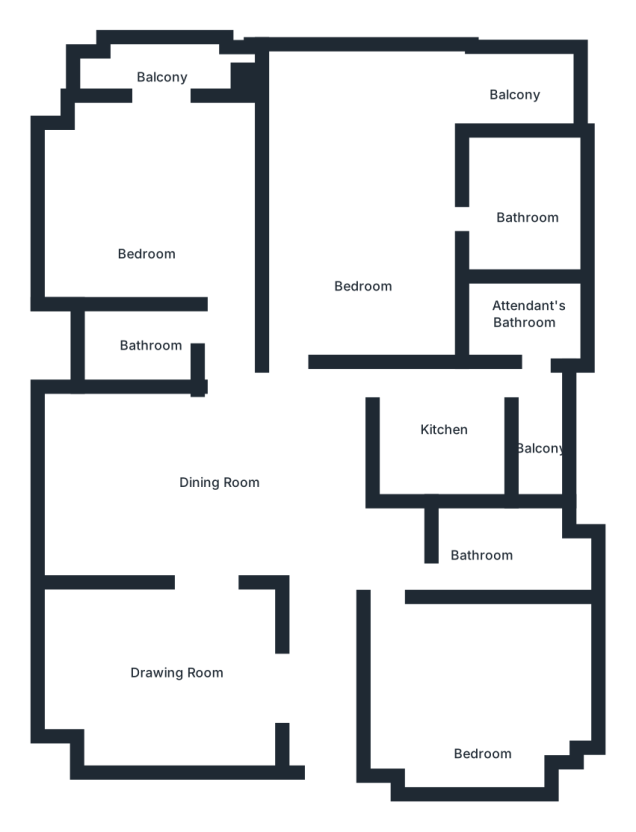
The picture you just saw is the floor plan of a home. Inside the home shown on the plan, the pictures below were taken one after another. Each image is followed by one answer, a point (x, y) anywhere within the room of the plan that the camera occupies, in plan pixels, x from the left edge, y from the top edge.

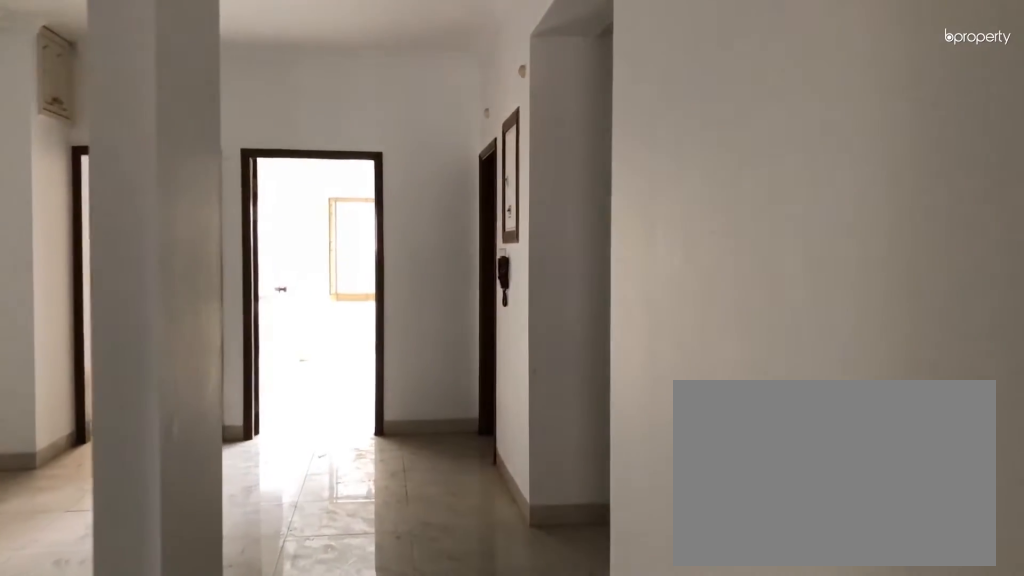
(323, 726)
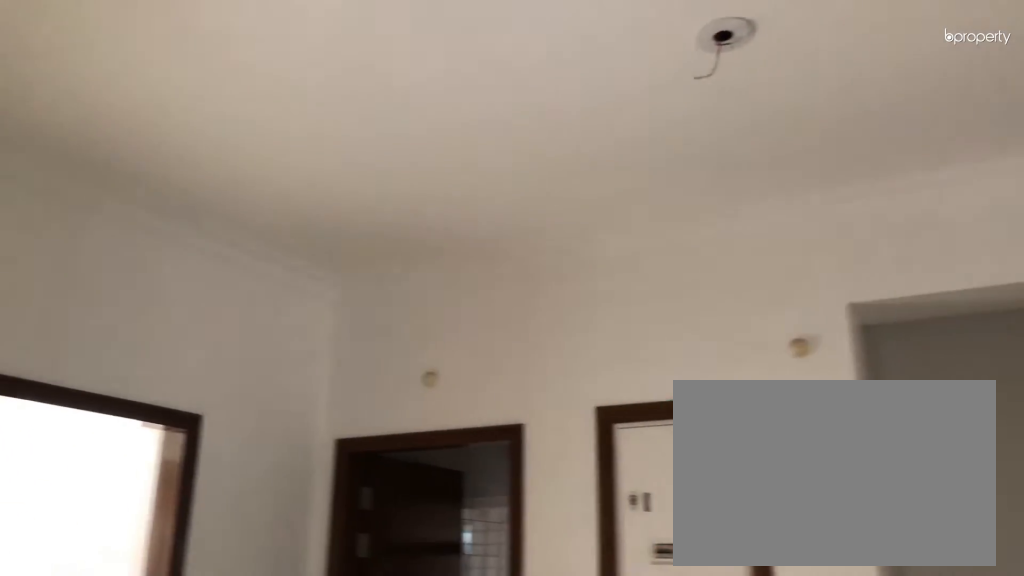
(220, 492)
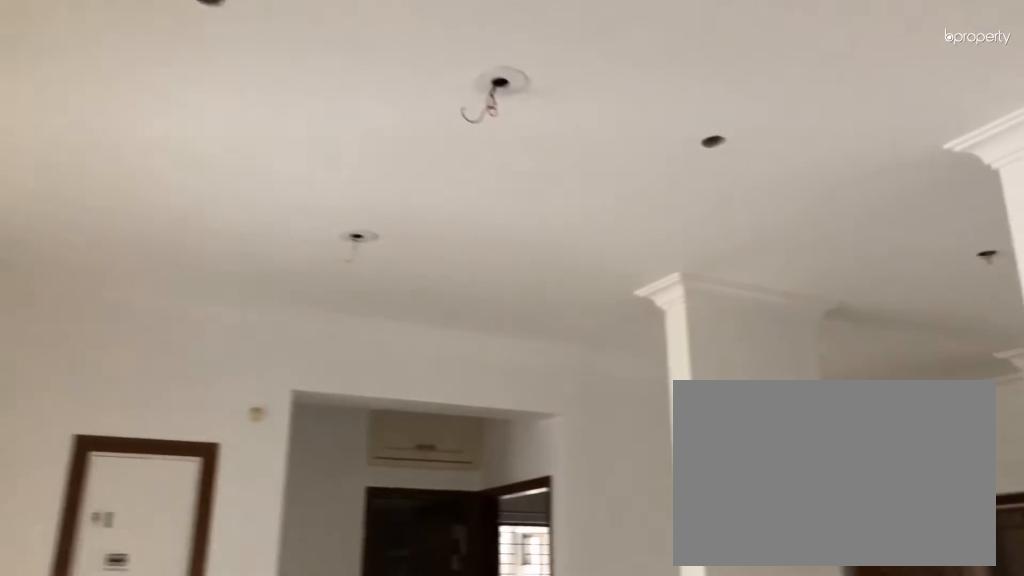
(220, 492)
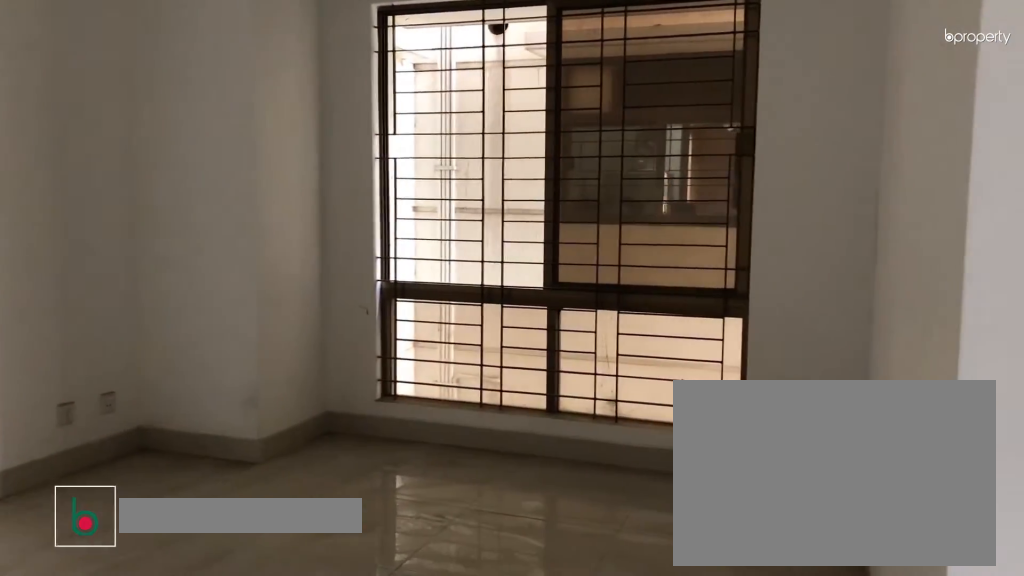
(180, 675)
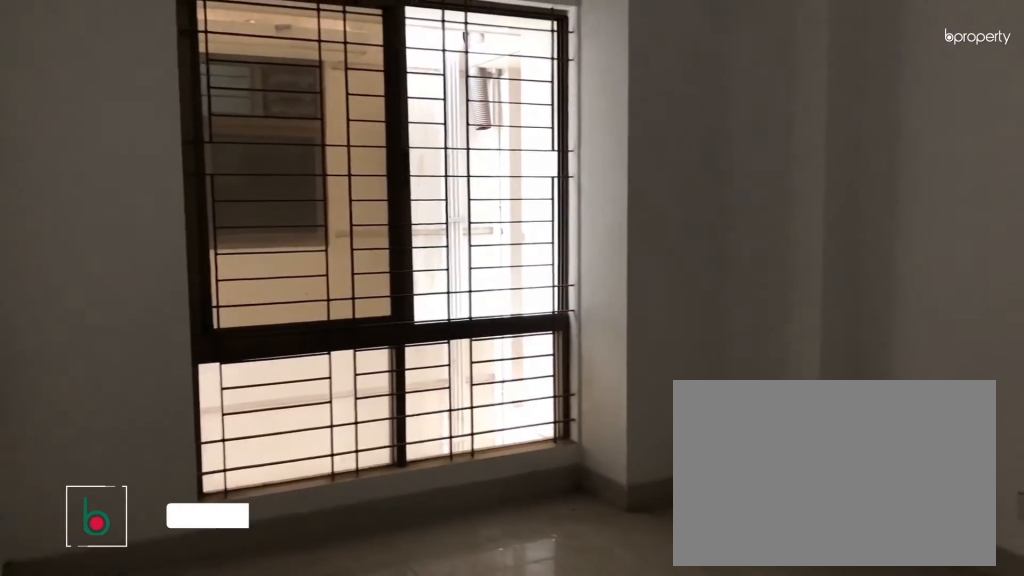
(482, 696)
